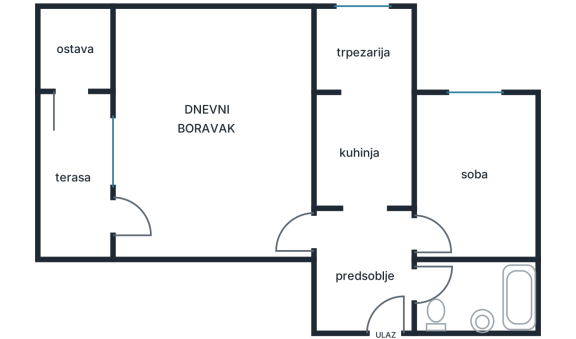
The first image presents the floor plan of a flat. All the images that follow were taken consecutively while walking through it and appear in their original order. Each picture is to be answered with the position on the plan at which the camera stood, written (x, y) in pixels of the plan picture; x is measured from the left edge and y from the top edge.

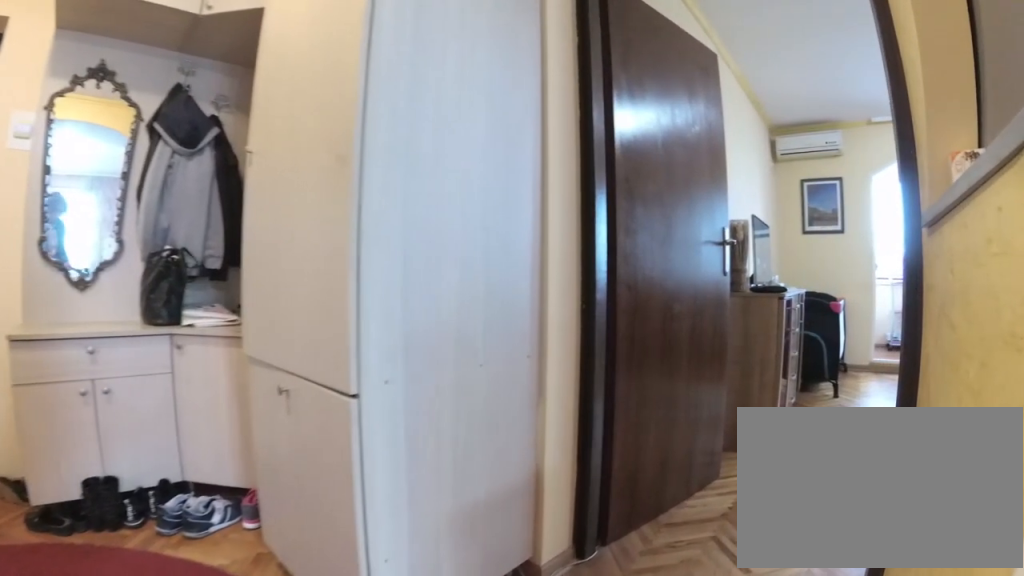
(364, 222)
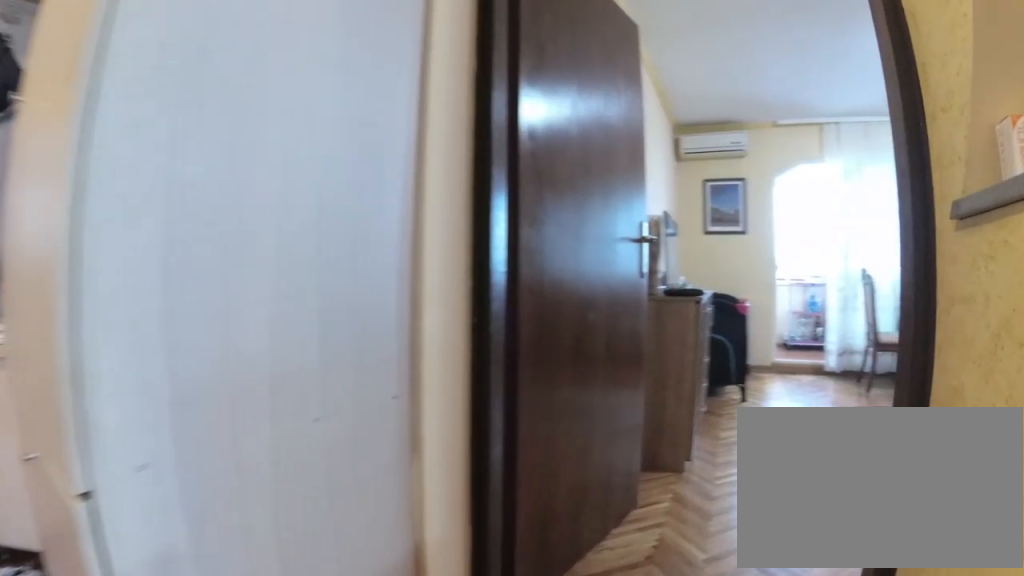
(358, 224)
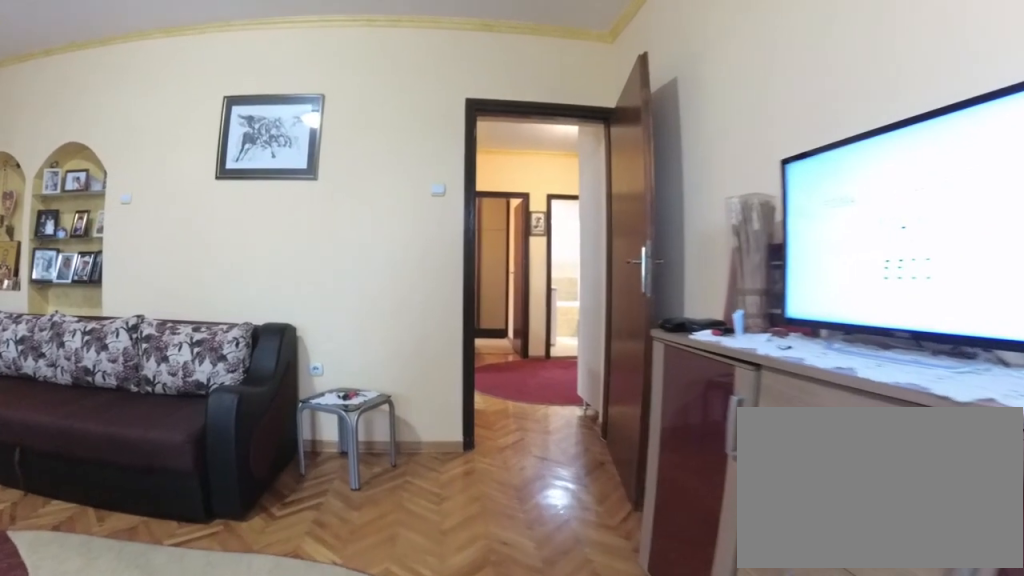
(169, 219)
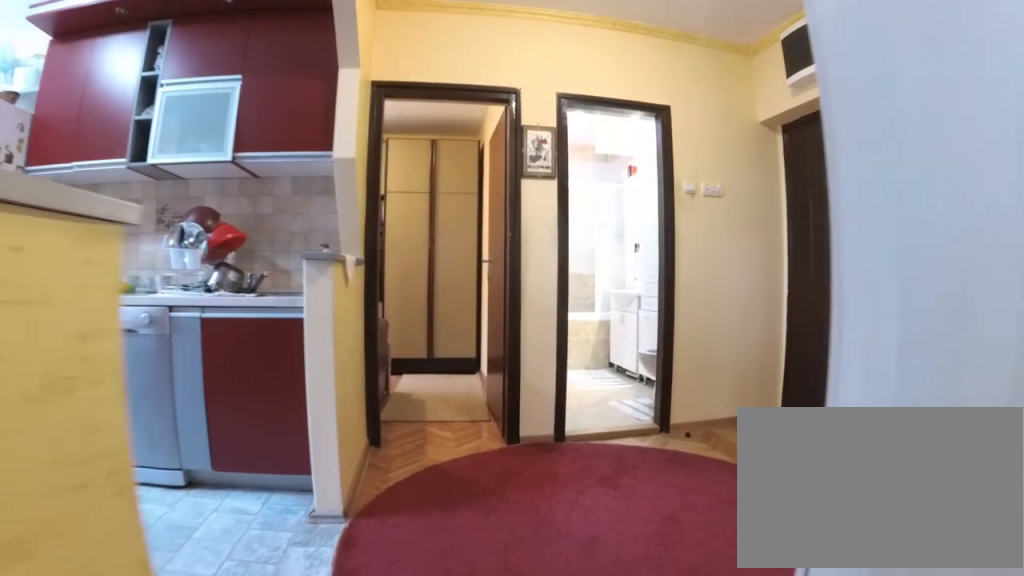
(306, 231)
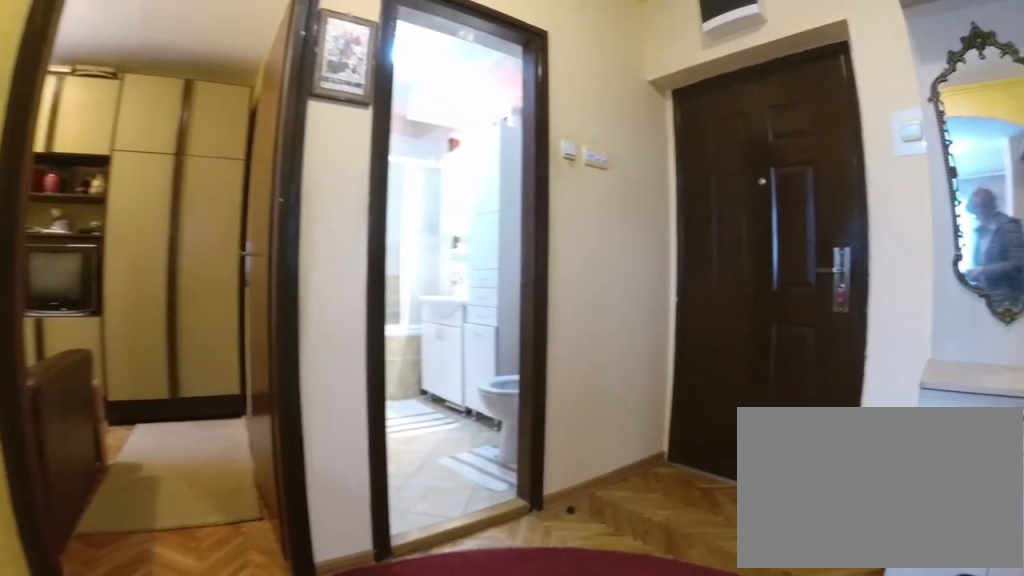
(340, 245)
